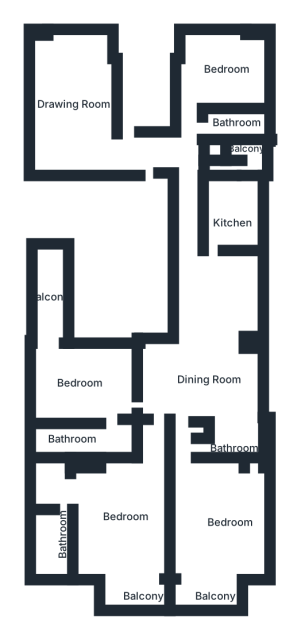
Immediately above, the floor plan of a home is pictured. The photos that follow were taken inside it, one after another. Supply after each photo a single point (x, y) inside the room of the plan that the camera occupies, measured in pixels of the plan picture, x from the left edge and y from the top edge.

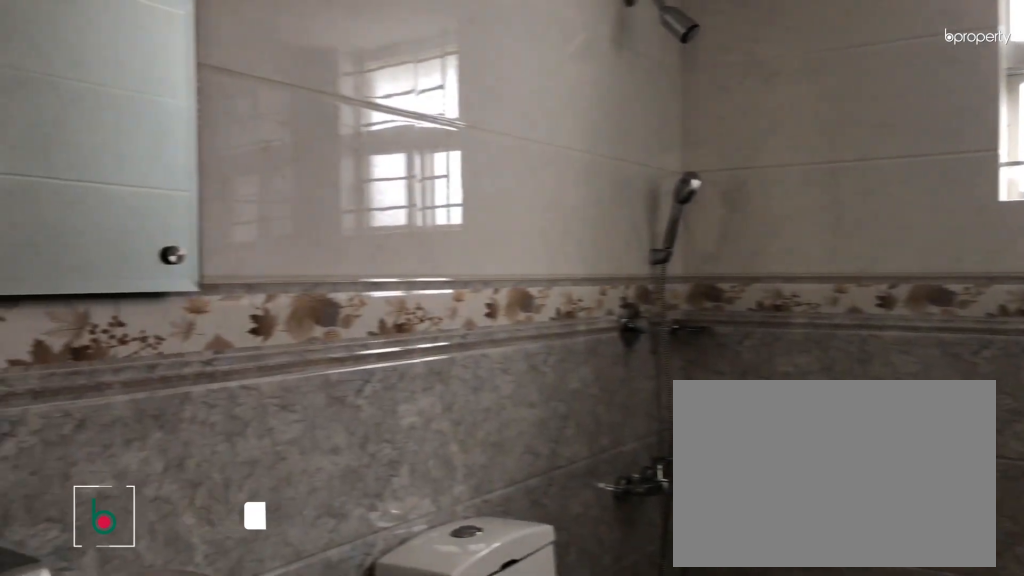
(224, 444)
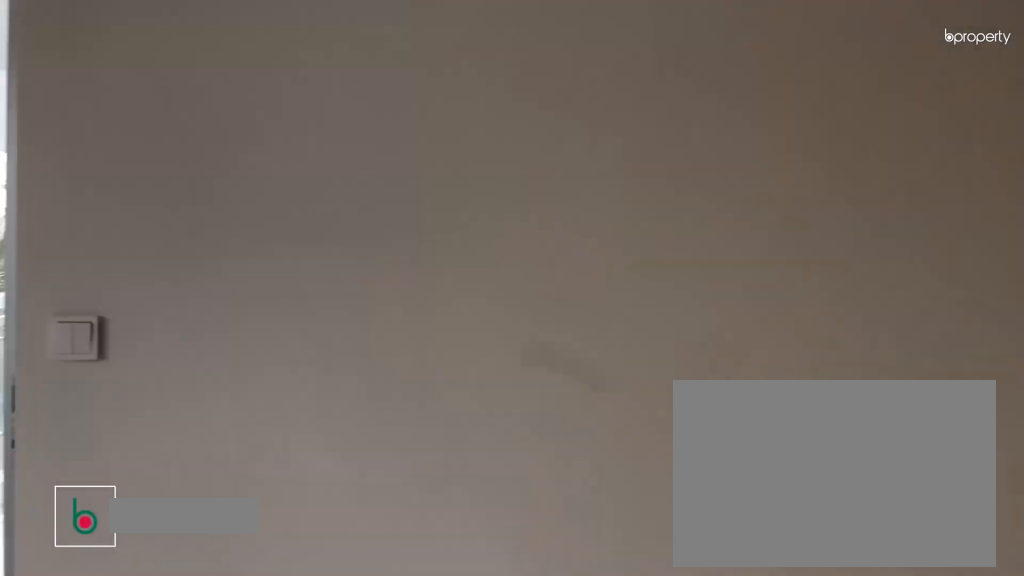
(98, 385)
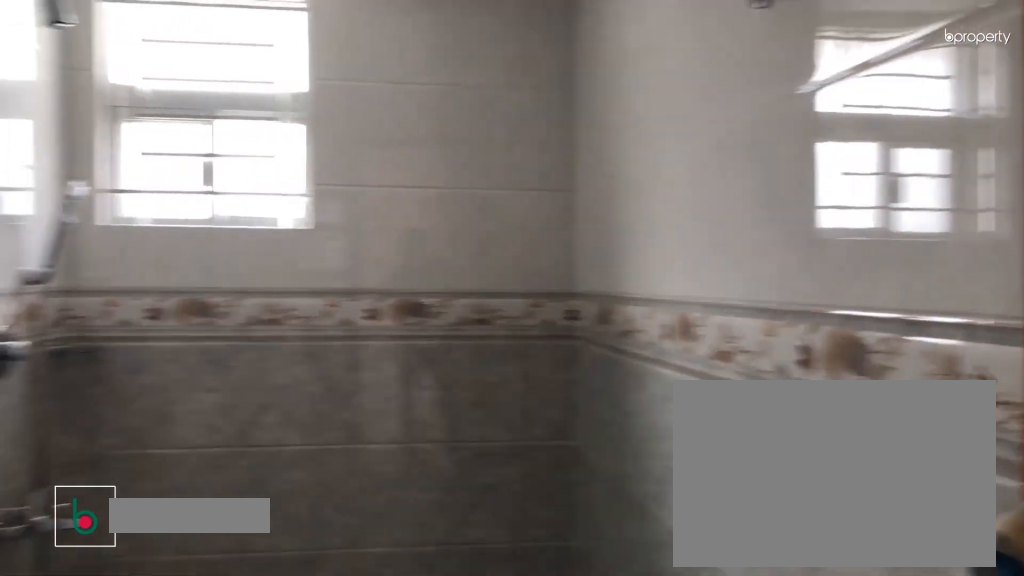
(78, 434)
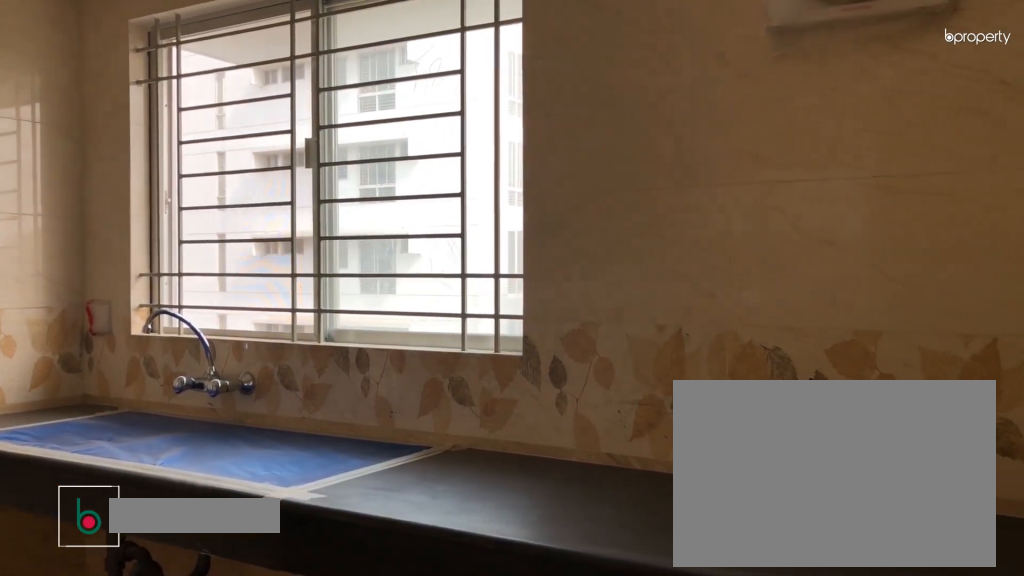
(228, 212)
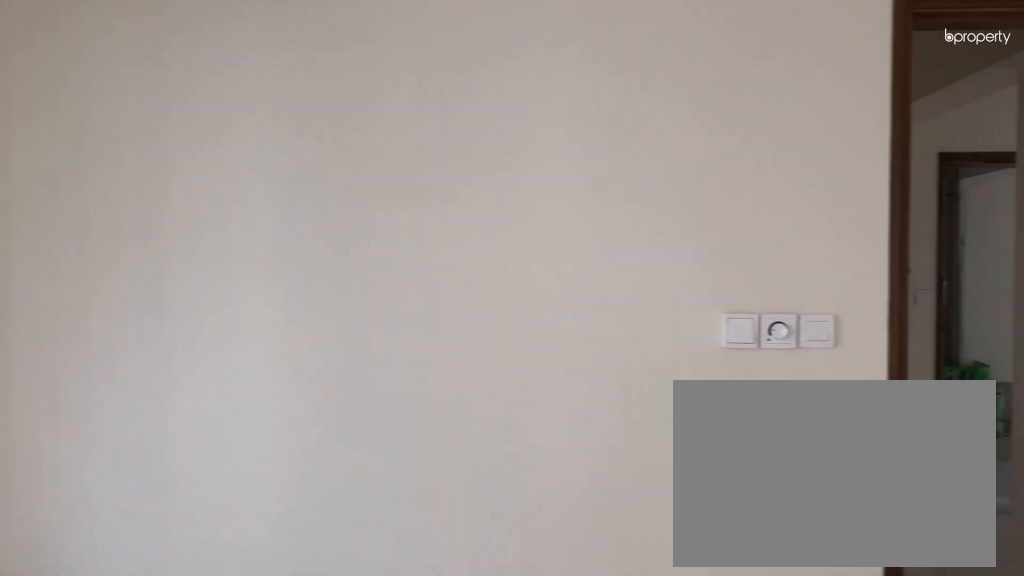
(216, 64)
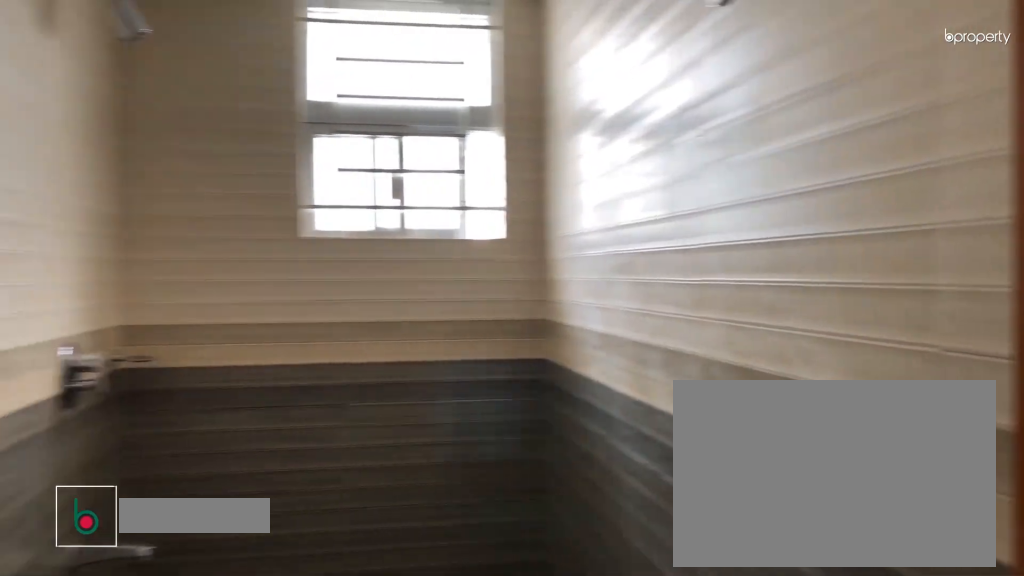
(235, 122)
